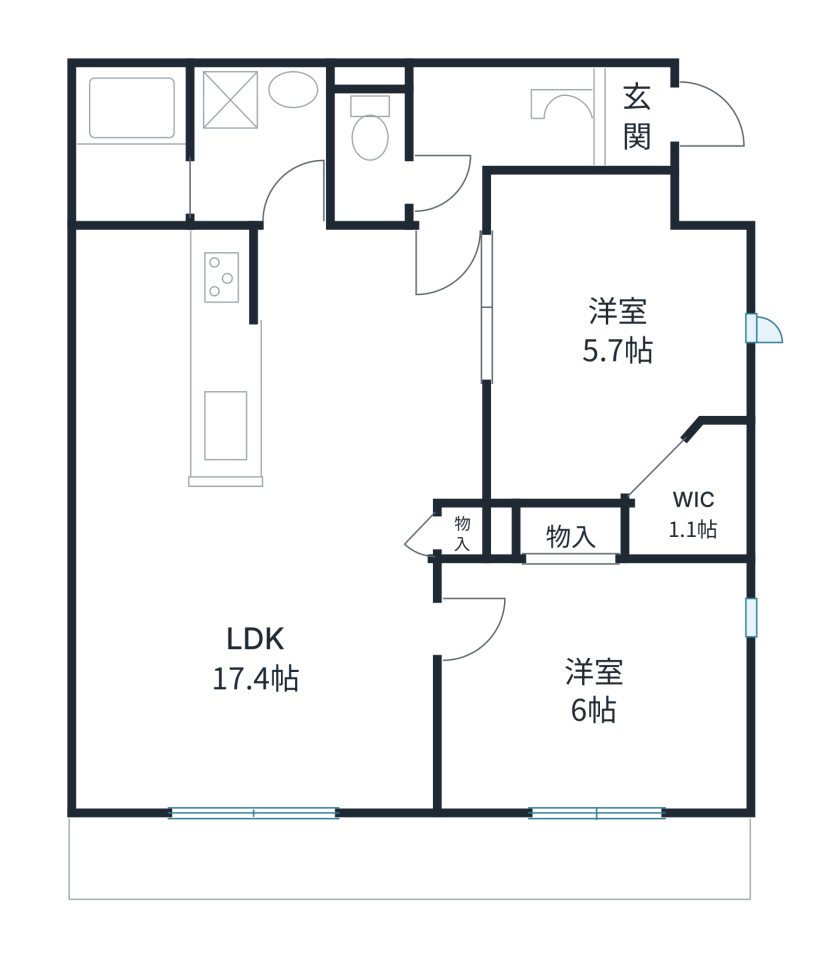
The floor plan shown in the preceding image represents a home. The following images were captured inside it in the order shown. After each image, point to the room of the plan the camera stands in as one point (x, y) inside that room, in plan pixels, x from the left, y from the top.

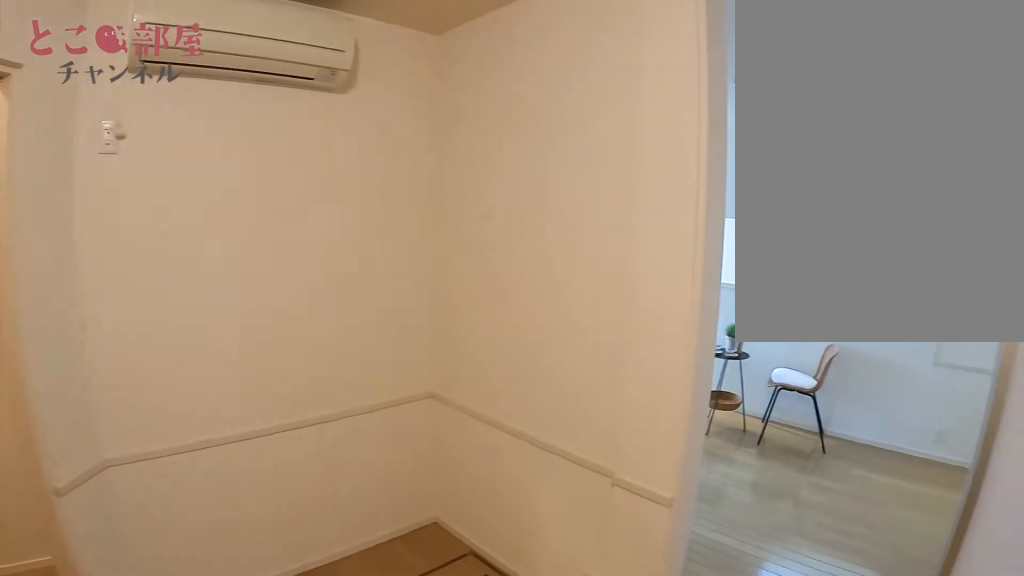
(622, 409)
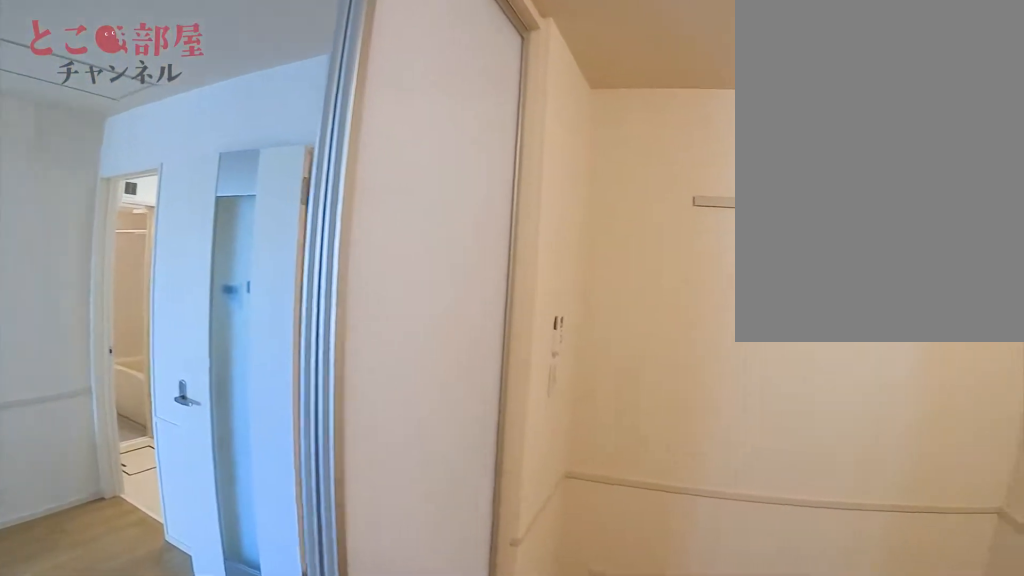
(622, 409)
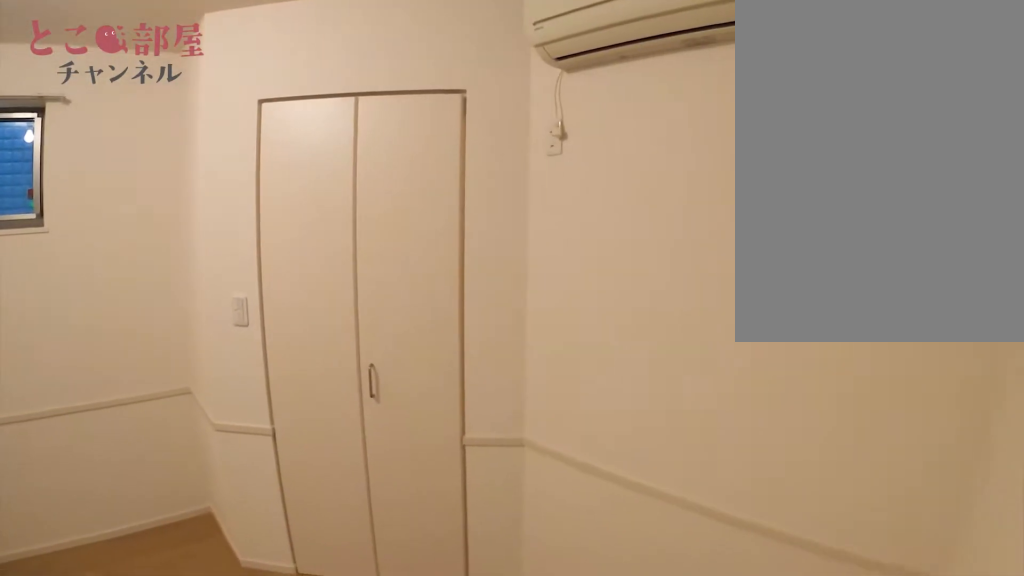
(622, 409)
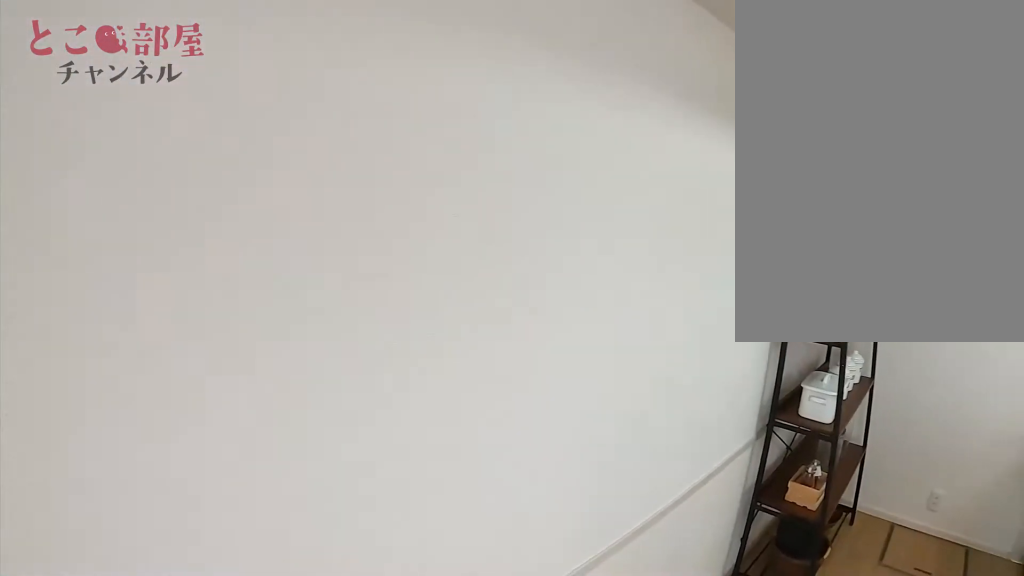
(248, 738)
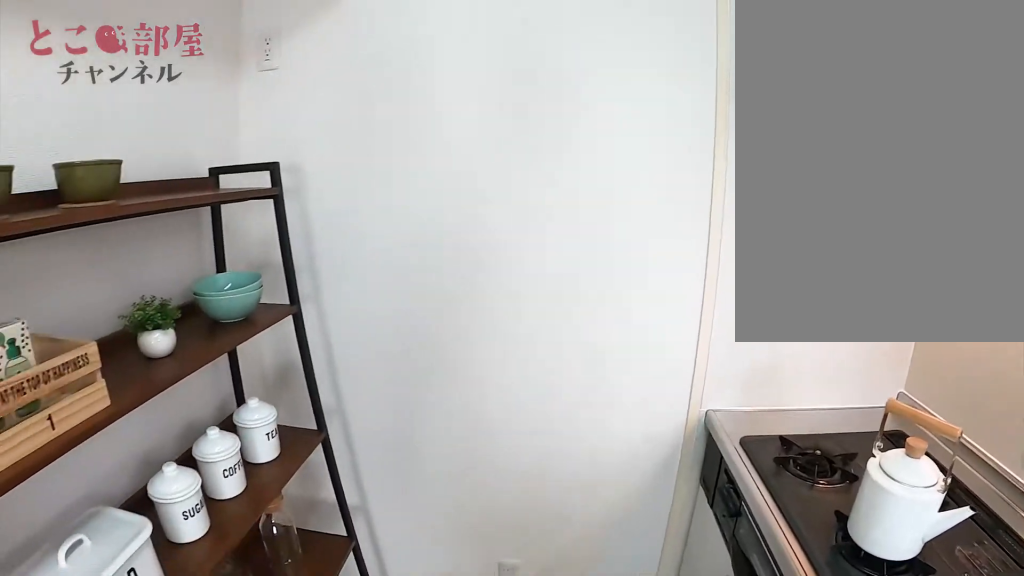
(248, 740)
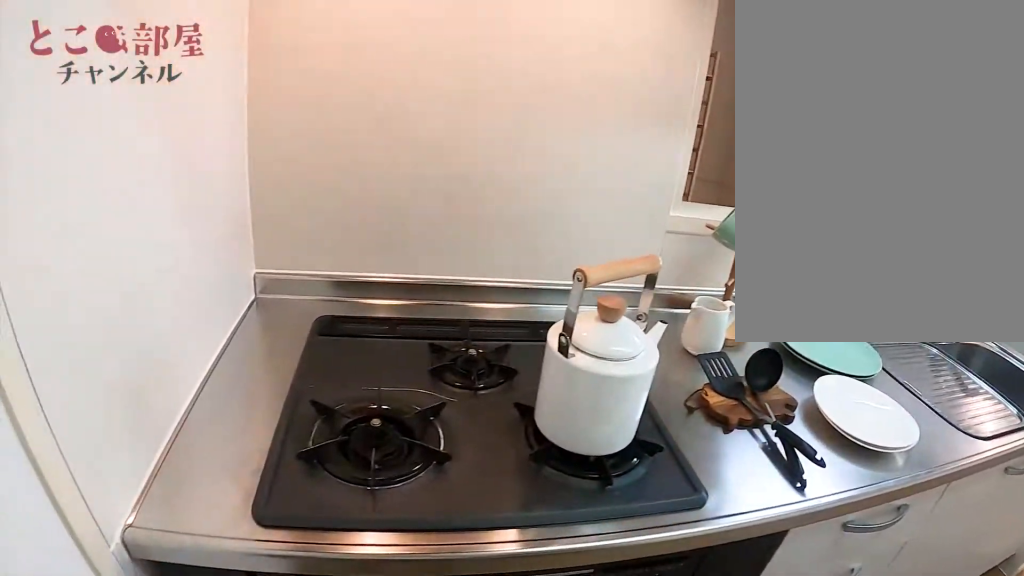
(248, 738)
